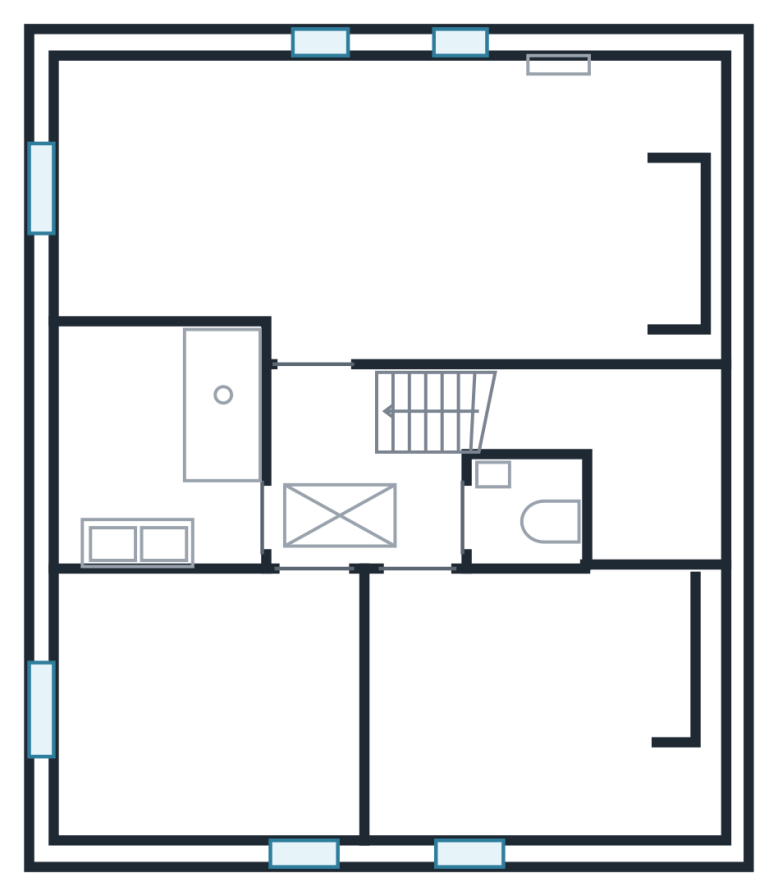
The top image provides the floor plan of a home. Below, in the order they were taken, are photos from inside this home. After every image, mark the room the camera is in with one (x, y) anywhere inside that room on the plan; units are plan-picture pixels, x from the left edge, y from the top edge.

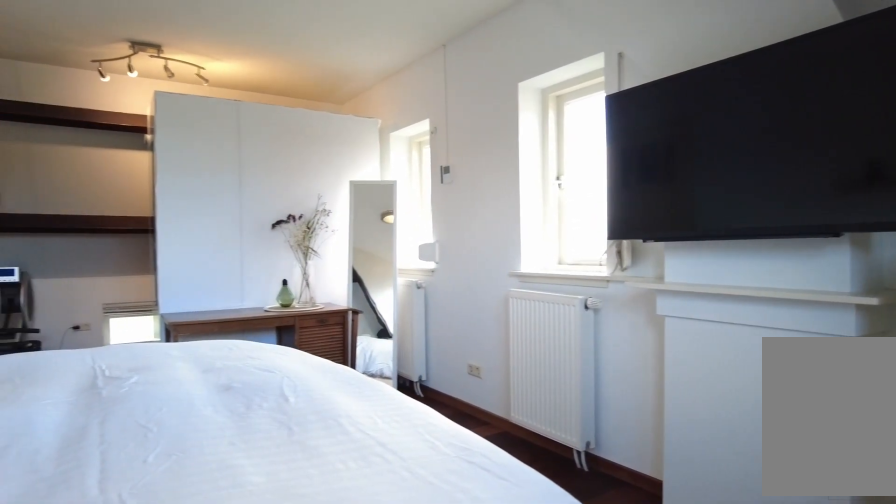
(411, 207)
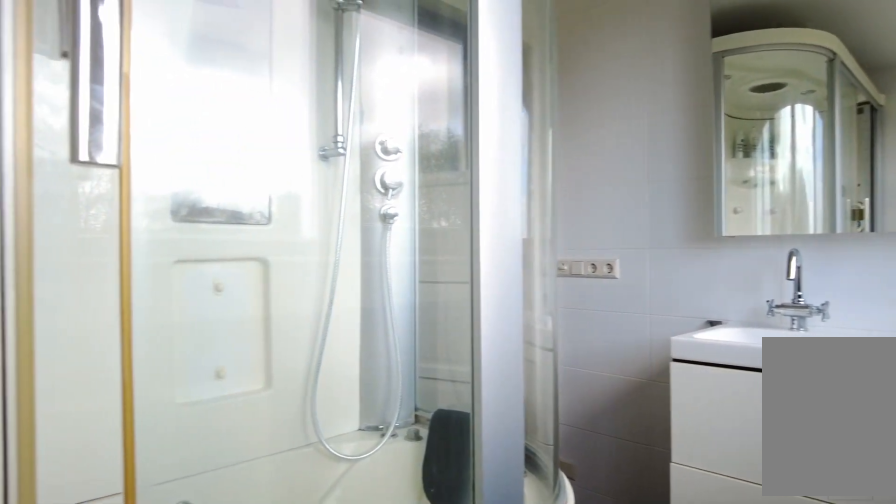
(154, 446)
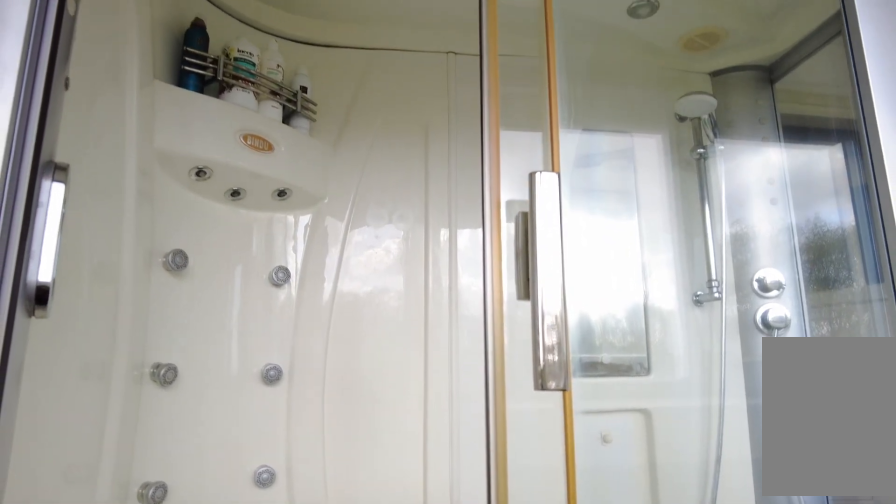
(154, 446)
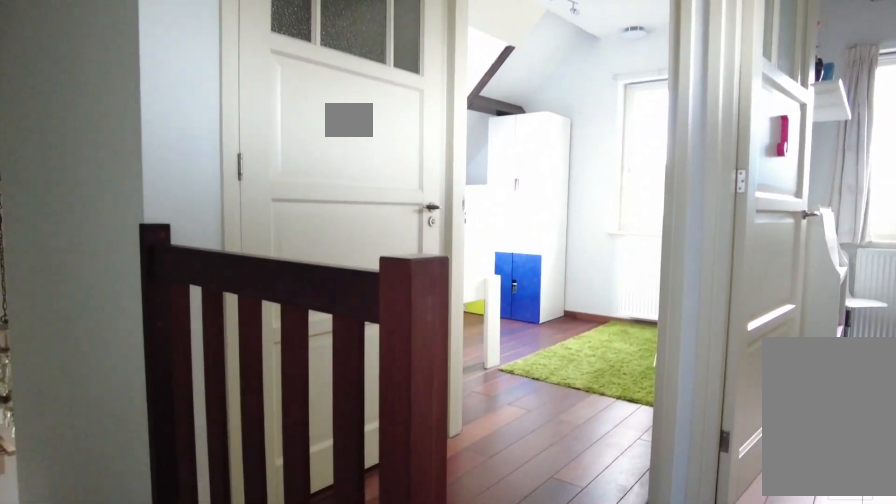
(354, 483)
